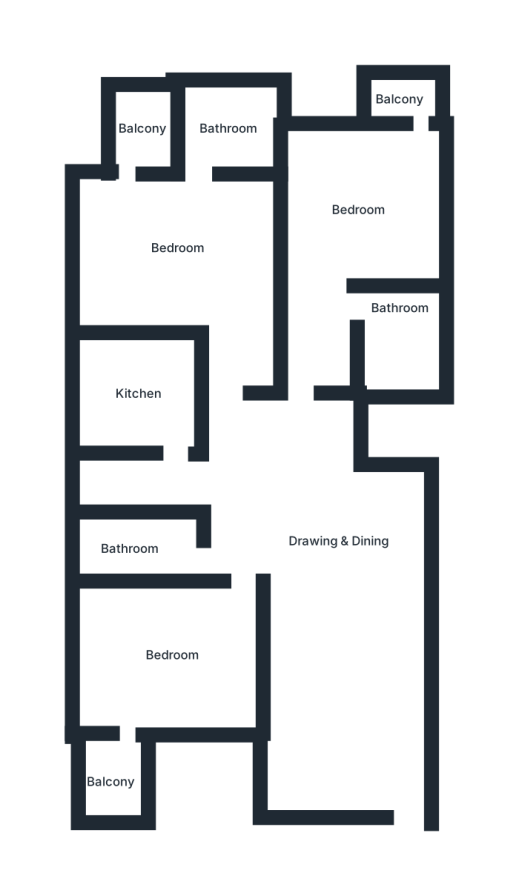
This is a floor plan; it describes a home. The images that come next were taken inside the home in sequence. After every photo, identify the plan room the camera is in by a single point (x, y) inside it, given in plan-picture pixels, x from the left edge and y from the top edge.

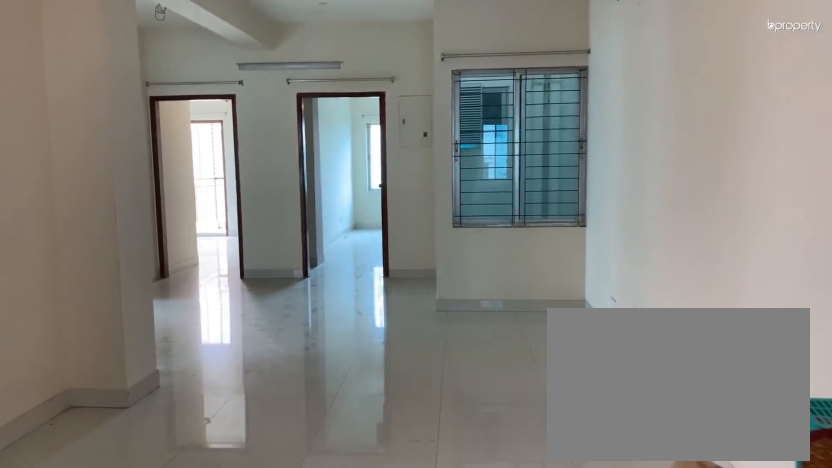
(340, 563)
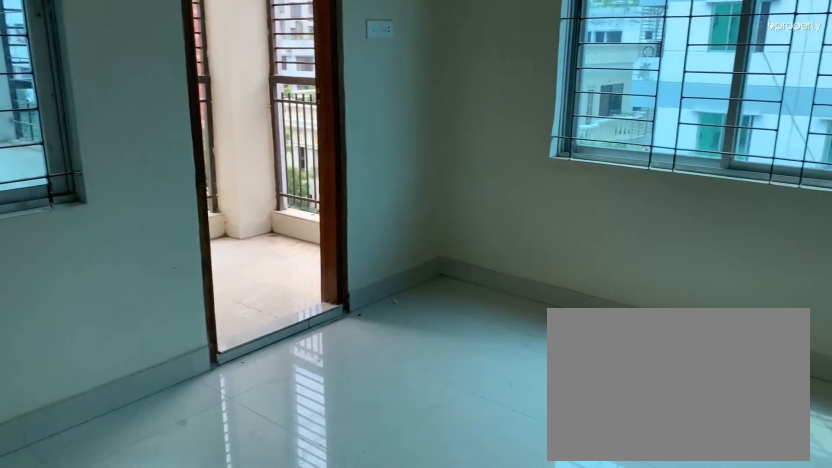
(143, 667)
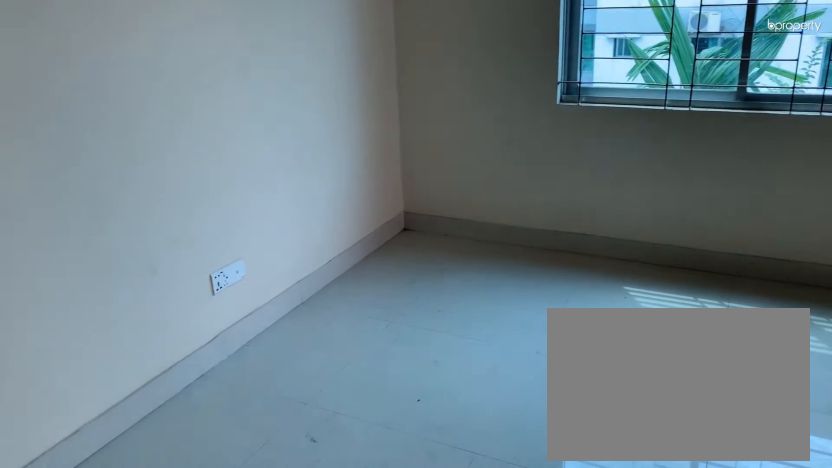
(186, 222)
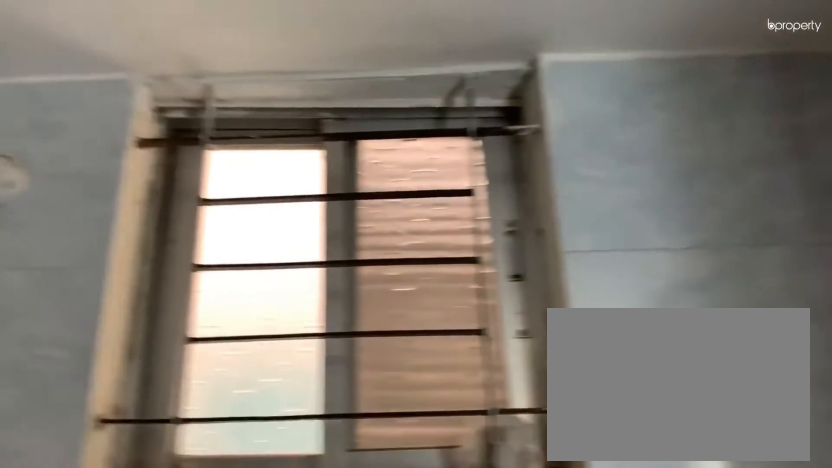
(389, 320)
